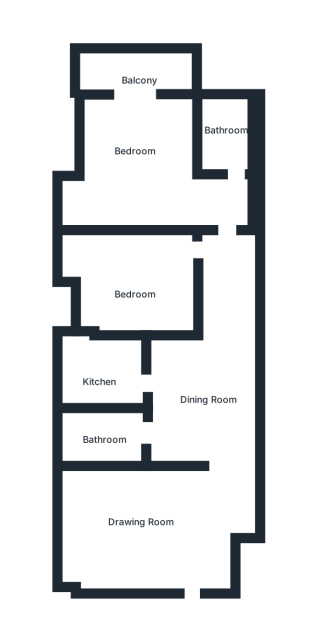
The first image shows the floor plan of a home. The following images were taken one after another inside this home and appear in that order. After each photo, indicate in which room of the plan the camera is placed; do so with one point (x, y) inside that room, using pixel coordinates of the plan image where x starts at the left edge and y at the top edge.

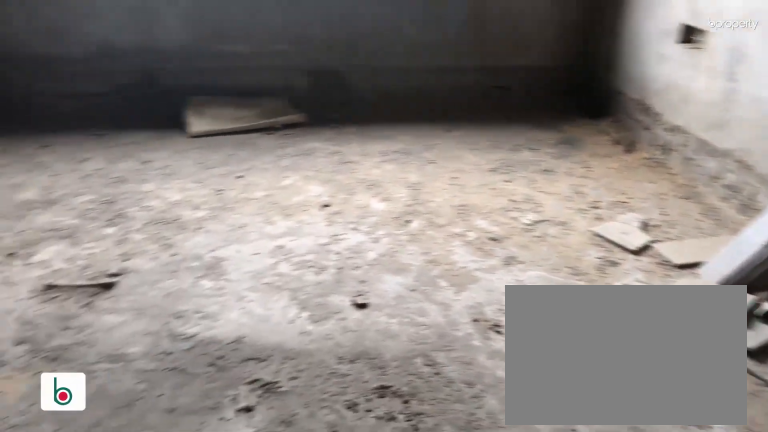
(138, 519)
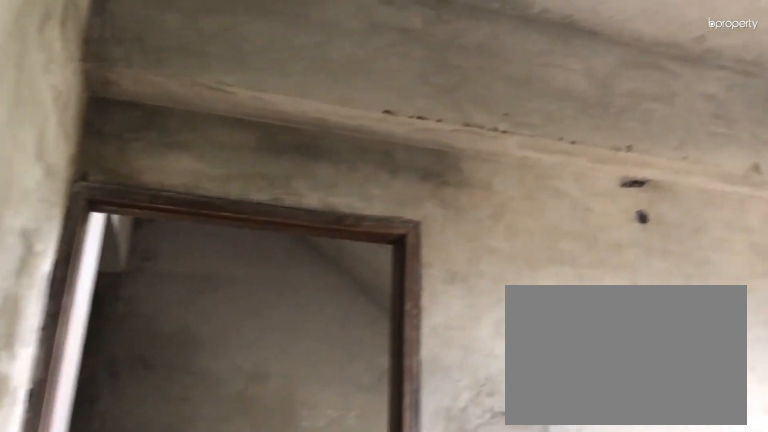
(138, 519)
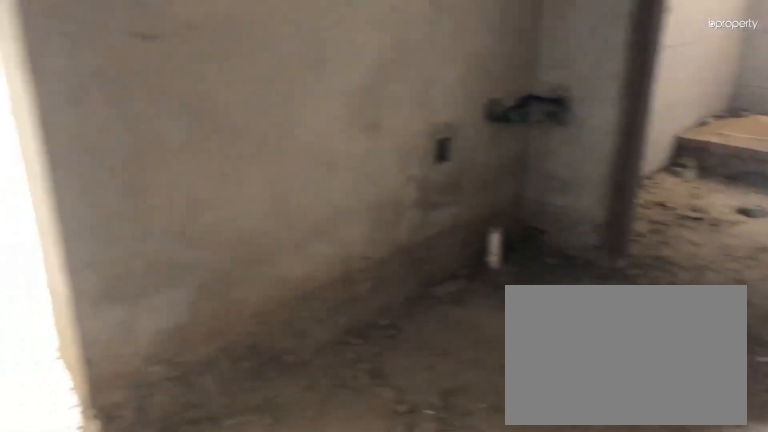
(187, 406)
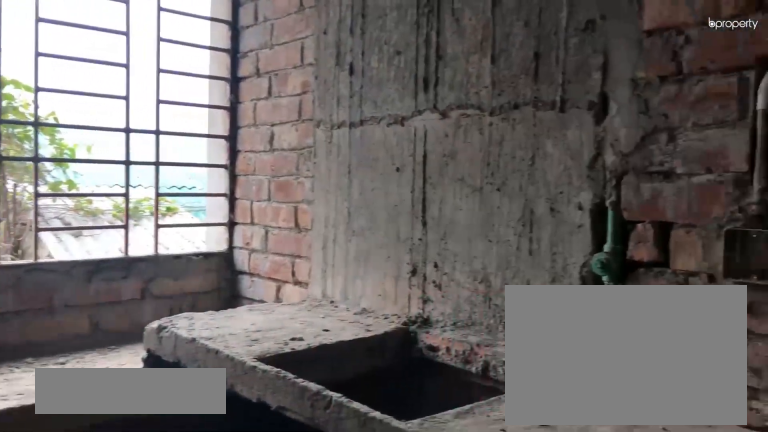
(108, 374)
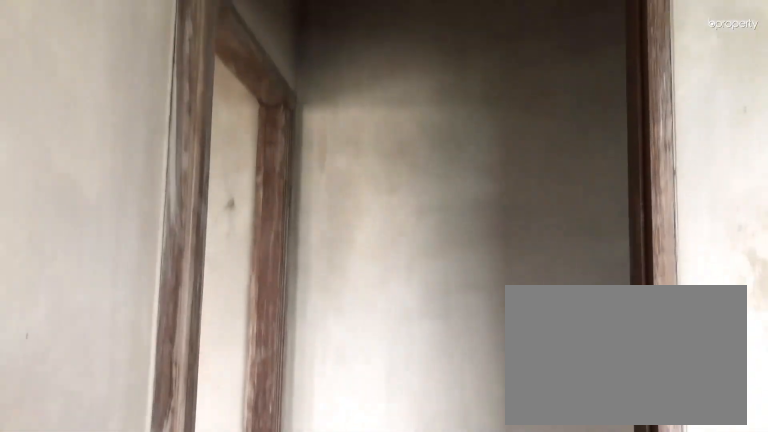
(148, 271)
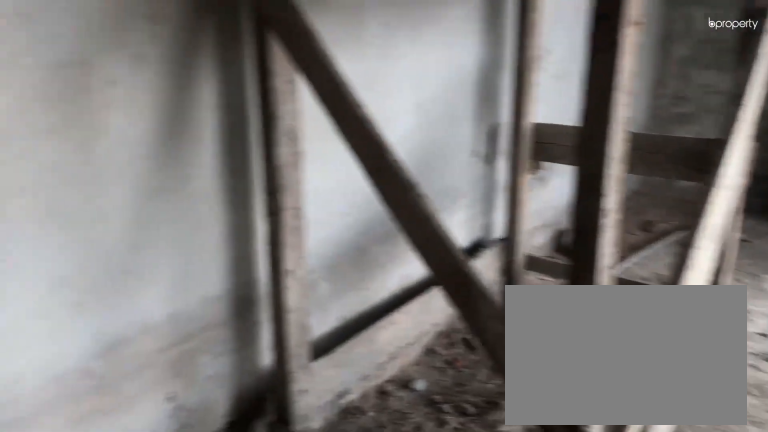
(141, 163)
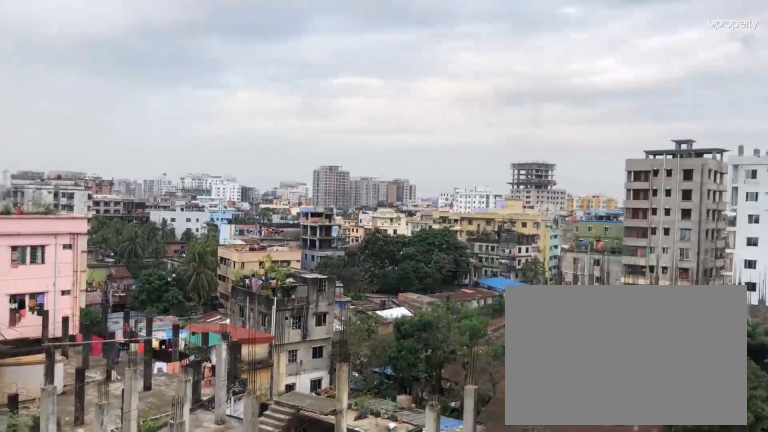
(131, 83)
